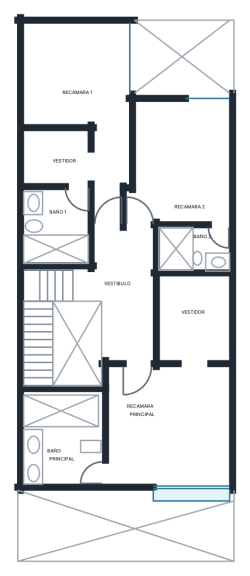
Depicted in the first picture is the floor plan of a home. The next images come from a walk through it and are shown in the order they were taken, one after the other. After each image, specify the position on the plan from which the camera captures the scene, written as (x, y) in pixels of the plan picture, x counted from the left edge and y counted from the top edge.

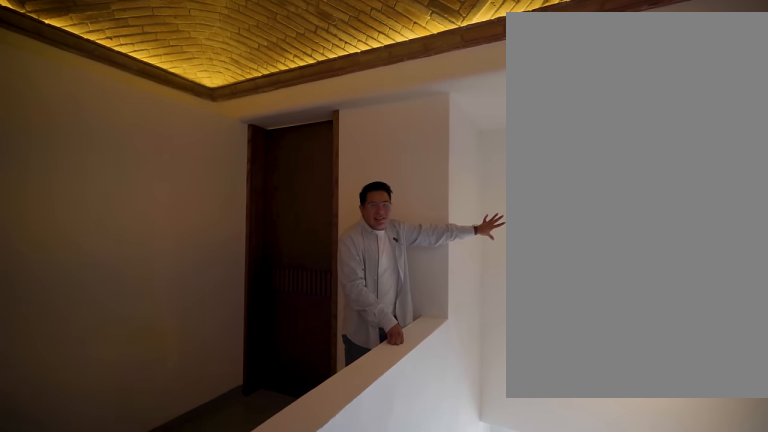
(98, 285)
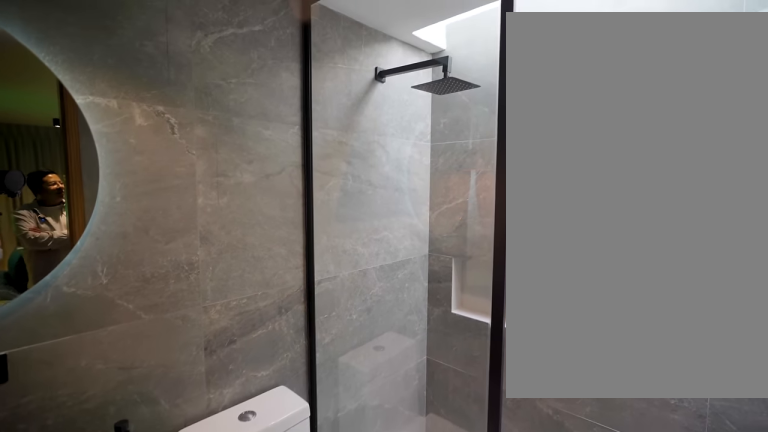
(218, 234)
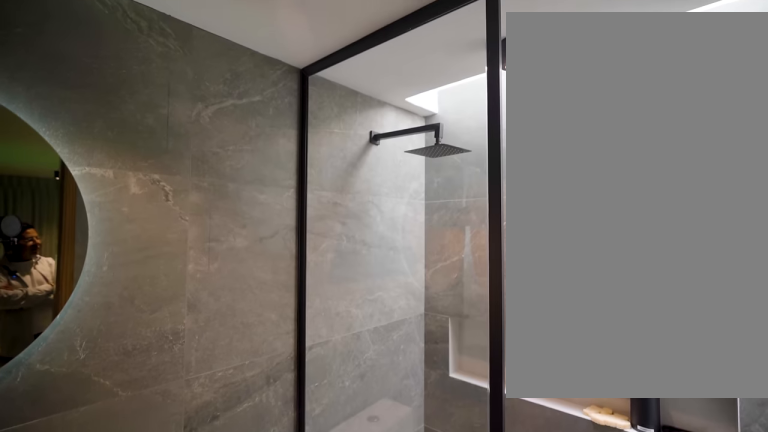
(218, 234)
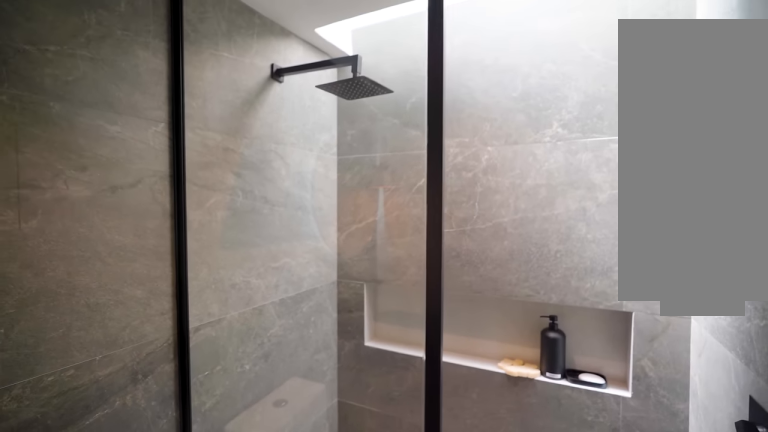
(210, 247)
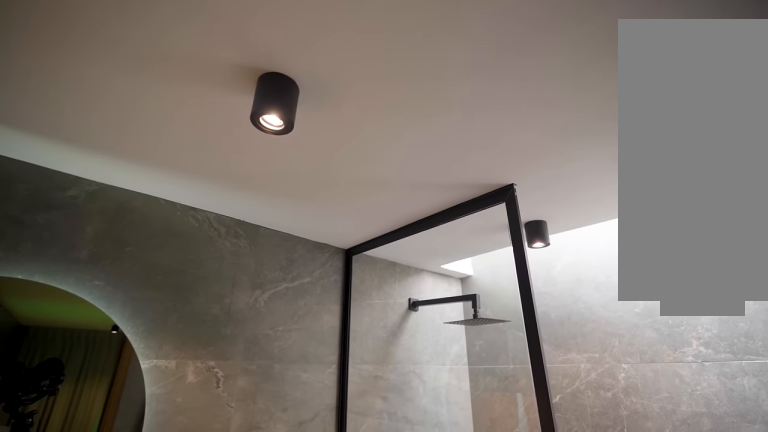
(213, 241)
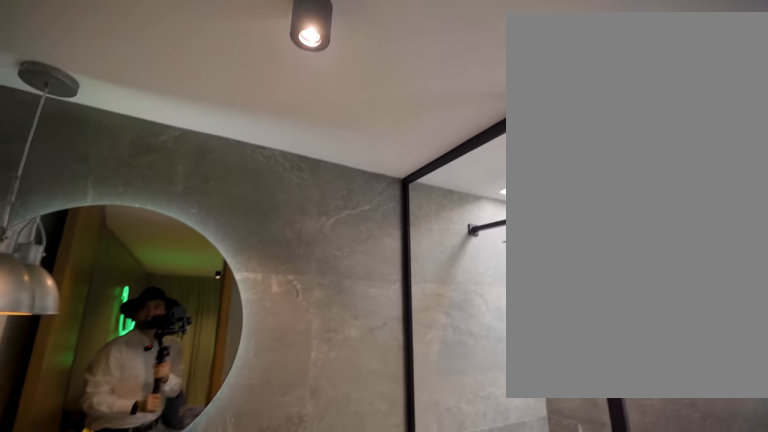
(213, 241)
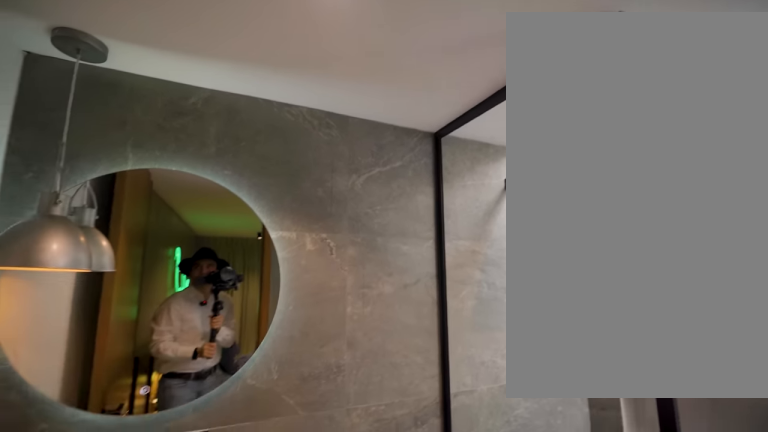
(214, 241)
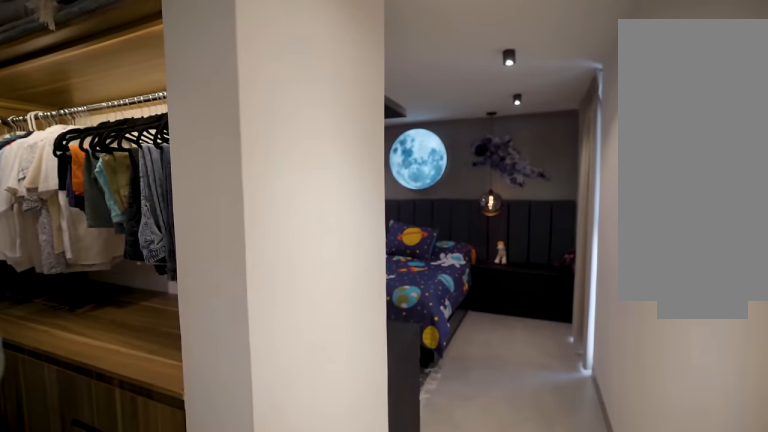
(102, 168)
